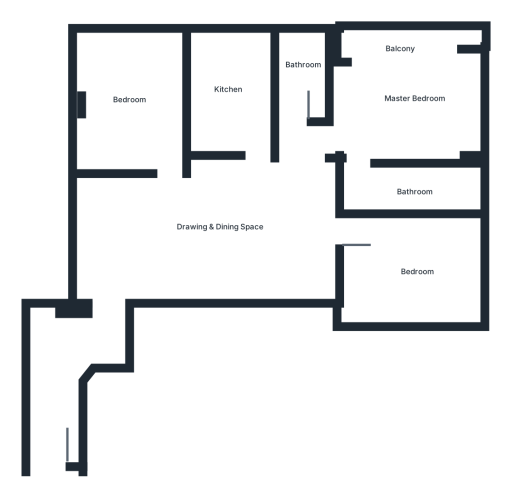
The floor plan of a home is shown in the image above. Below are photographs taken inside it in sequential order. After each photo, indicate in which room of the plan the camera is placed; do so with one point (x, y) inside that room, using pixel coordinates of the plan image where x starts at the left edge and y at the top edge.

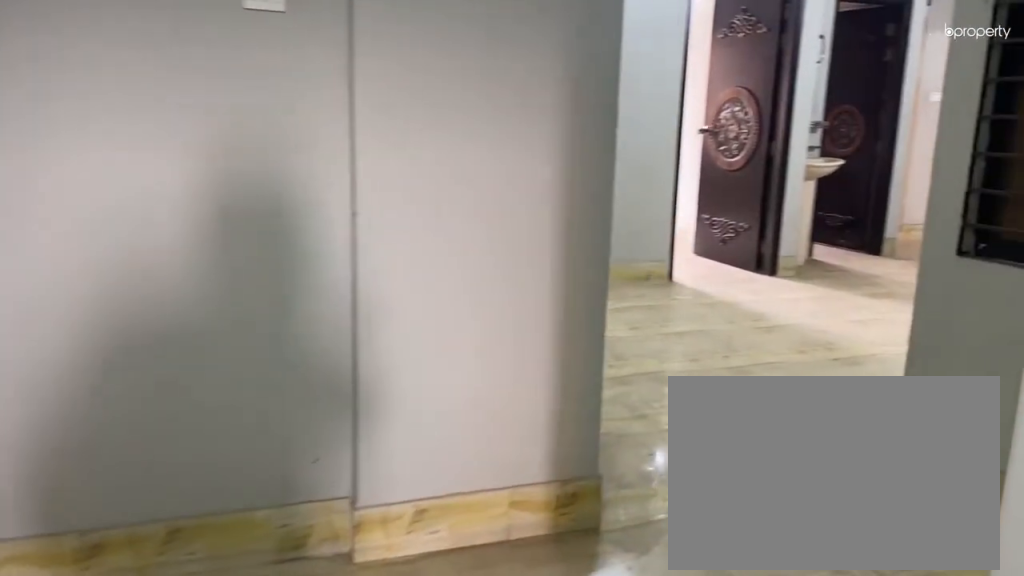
(52, 415)
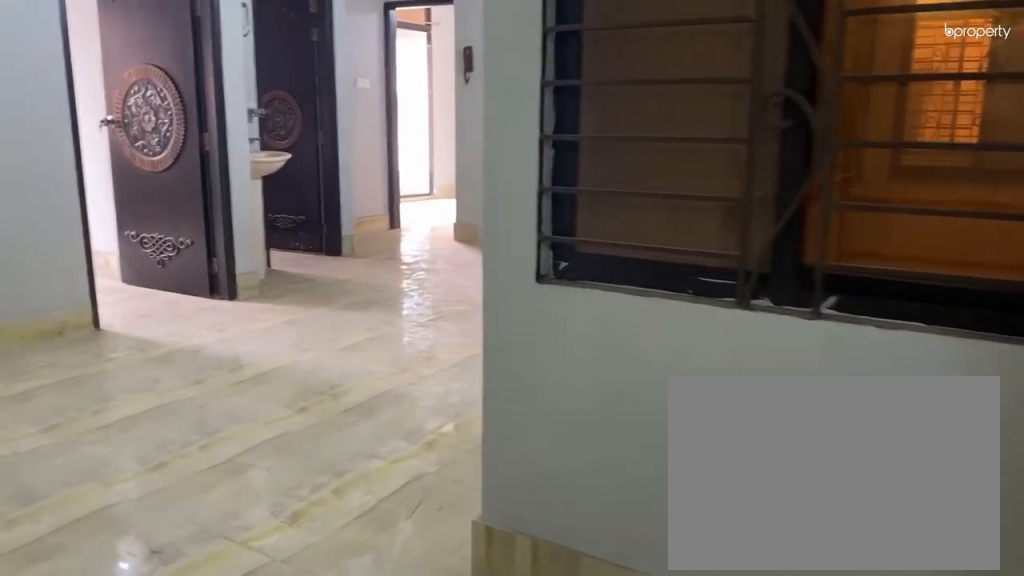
(130, 276)
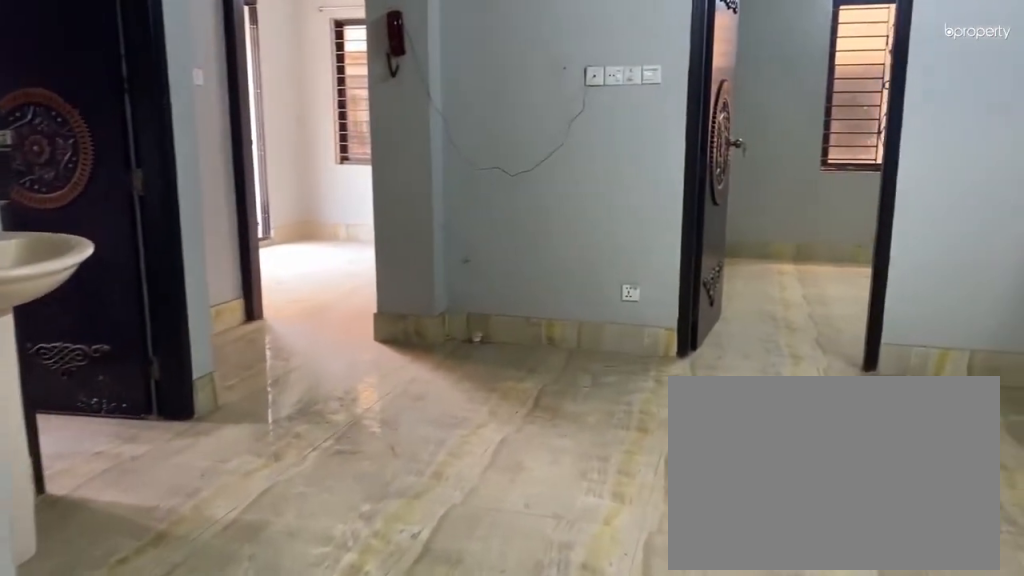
(216, 210)
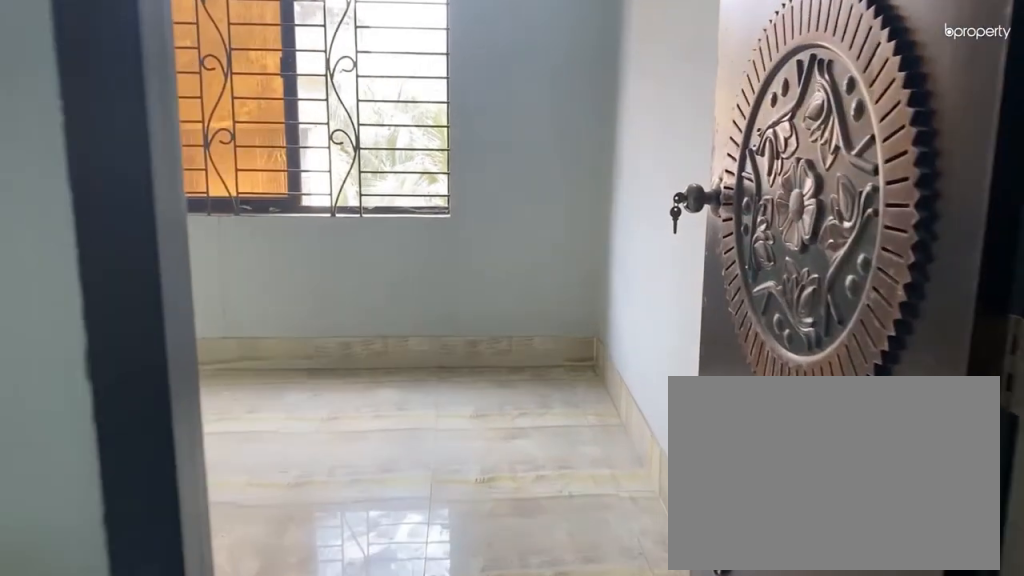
(188, 183)
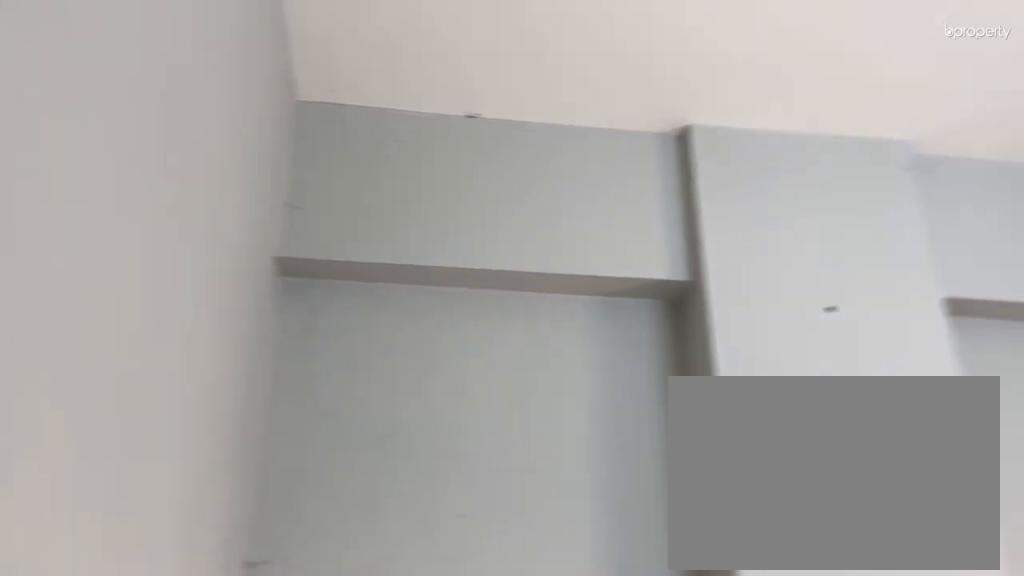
(123, 117)
